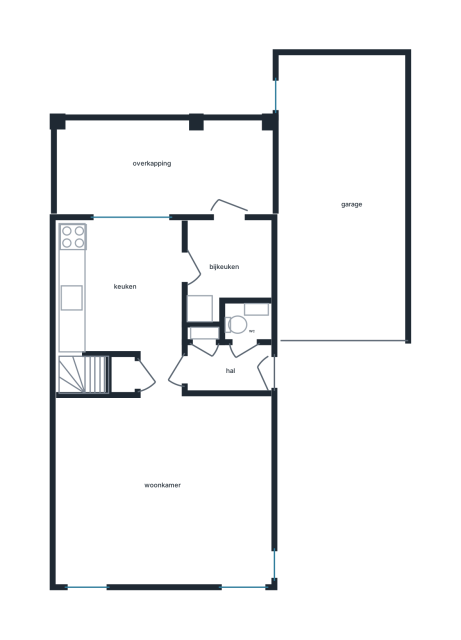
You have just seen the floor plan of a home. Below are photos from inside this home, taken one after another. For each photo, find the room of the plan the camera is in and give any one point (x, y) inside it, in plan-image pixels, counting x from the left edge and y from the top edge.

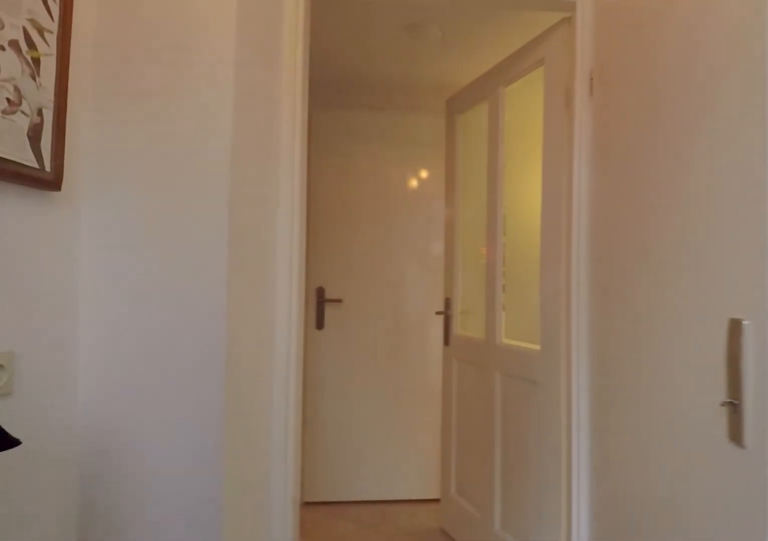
(227, 369)
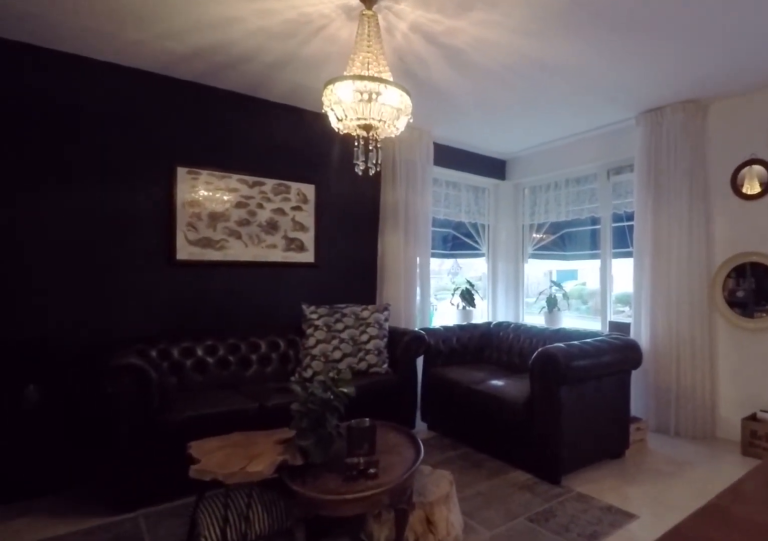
(163, 484)
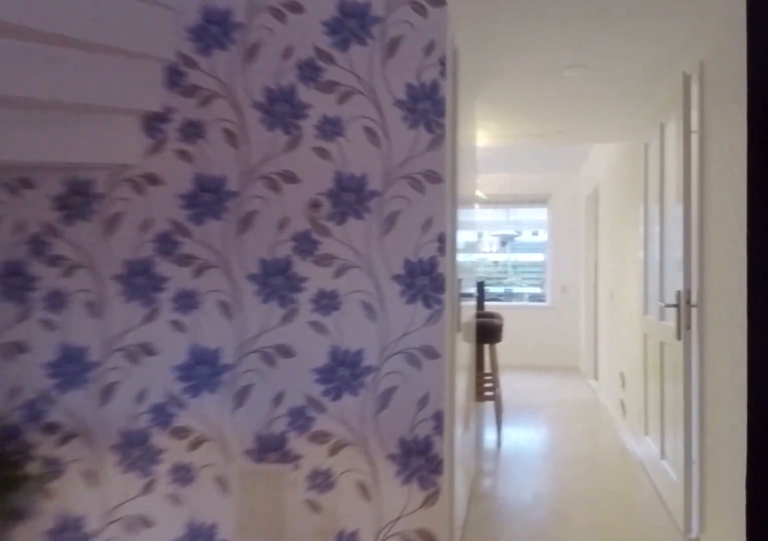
(163, 484)
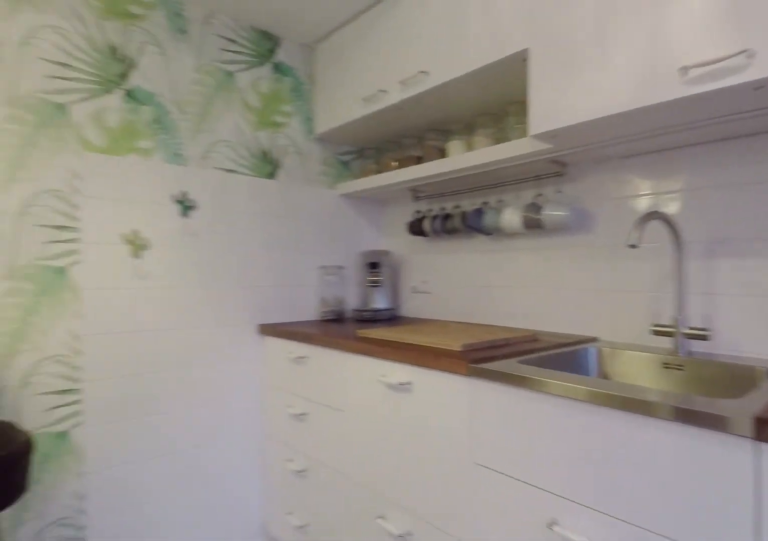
(121, 287)
